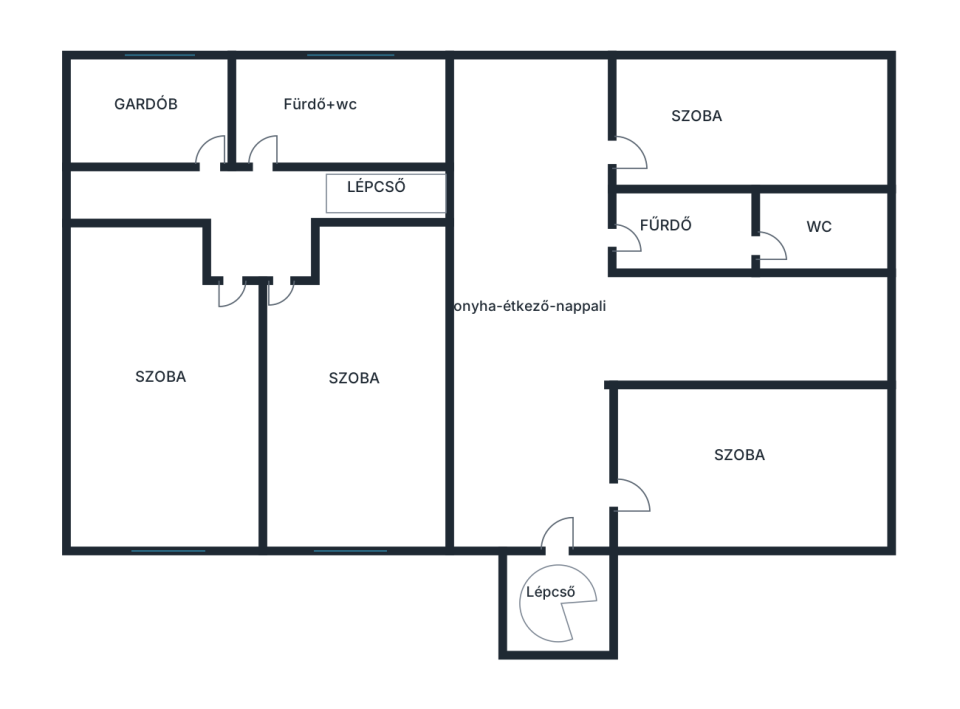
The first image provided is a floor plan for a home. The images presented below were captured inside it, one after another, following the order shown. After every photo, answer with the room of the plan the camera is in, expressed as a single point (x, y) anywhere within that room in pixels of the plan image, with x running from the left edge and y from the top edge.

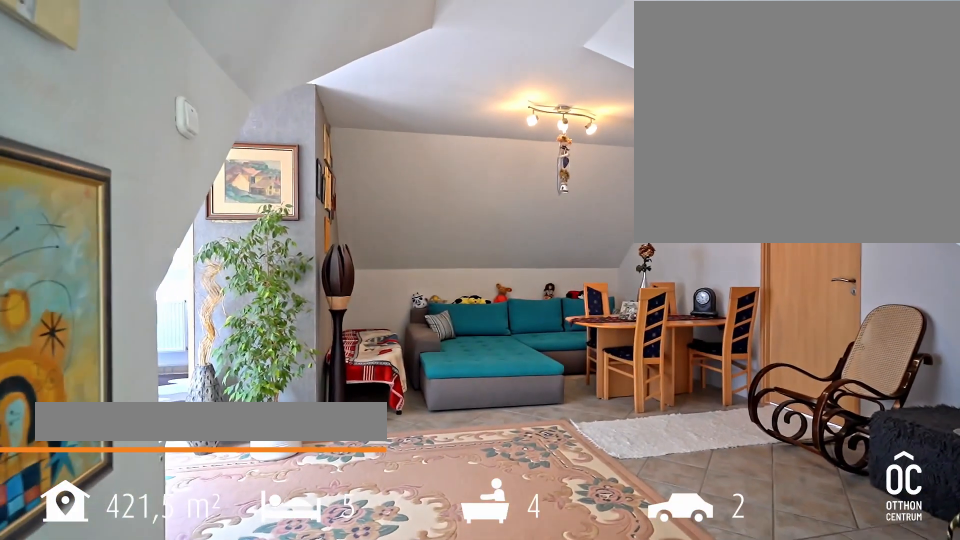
(584, 324)
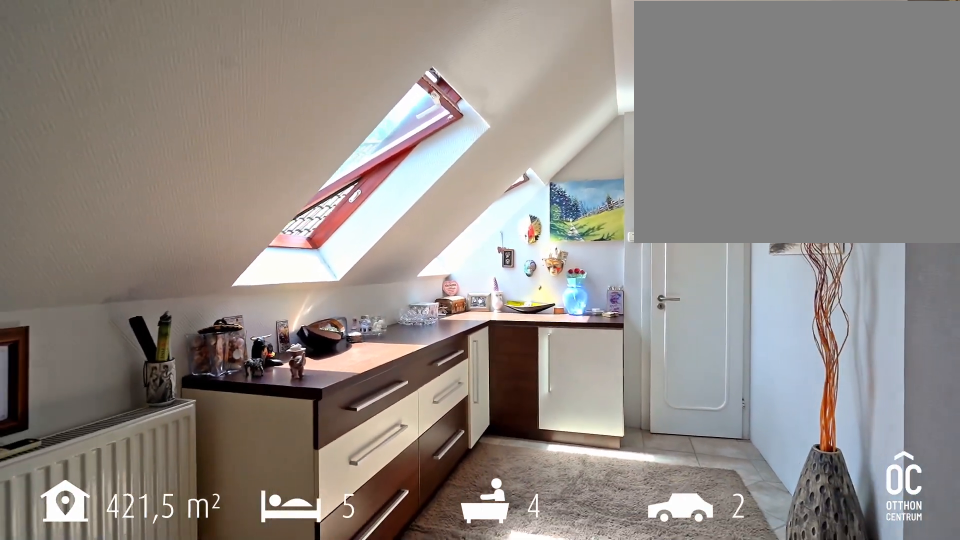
(584, 324)
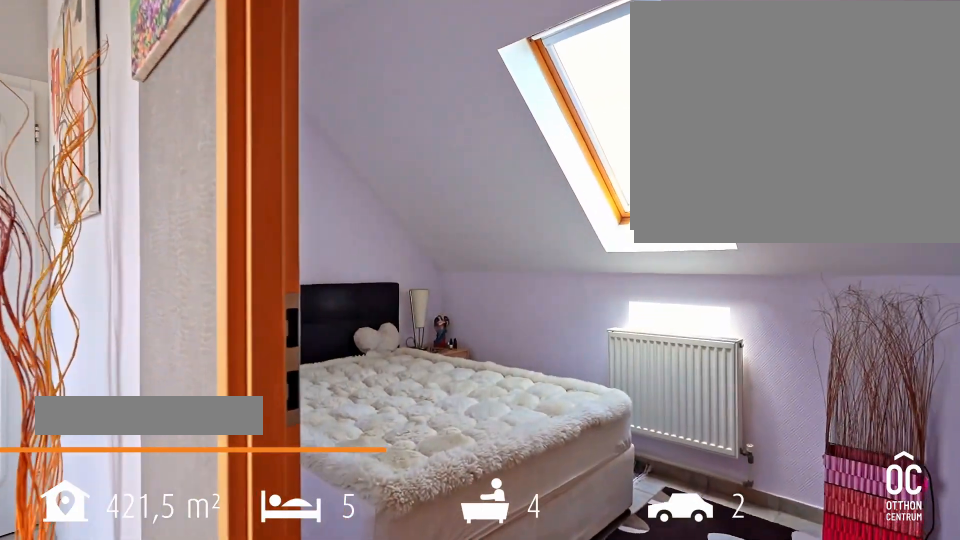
(753, 123)
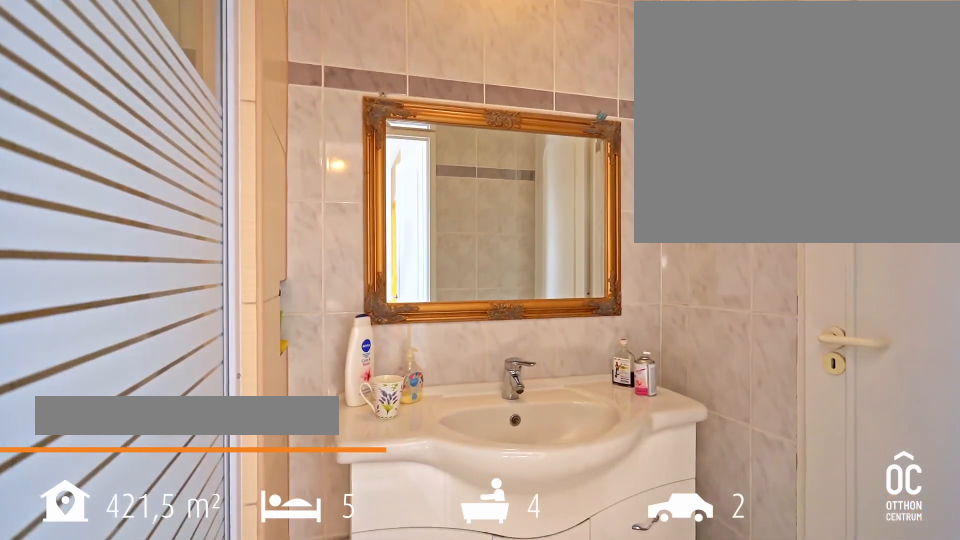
(683, 229)
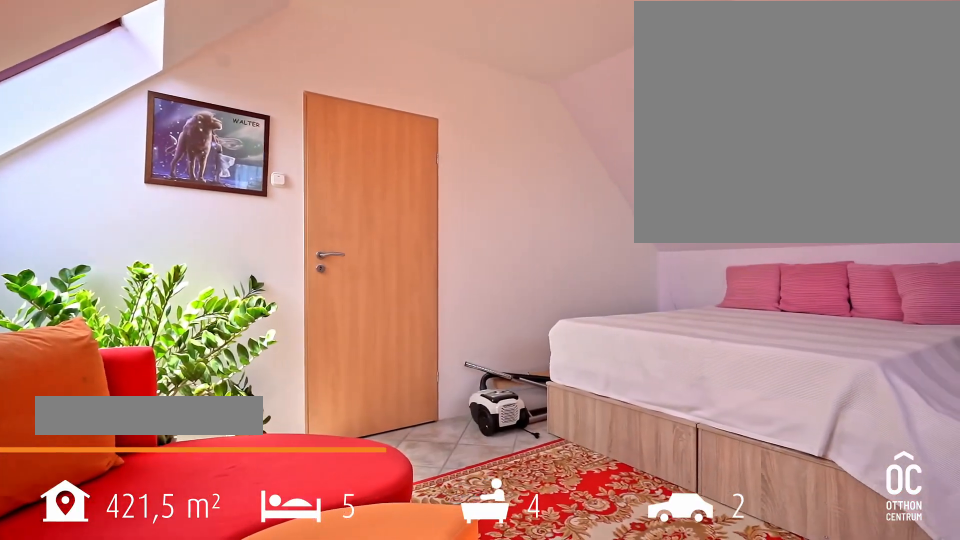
(753, 469)
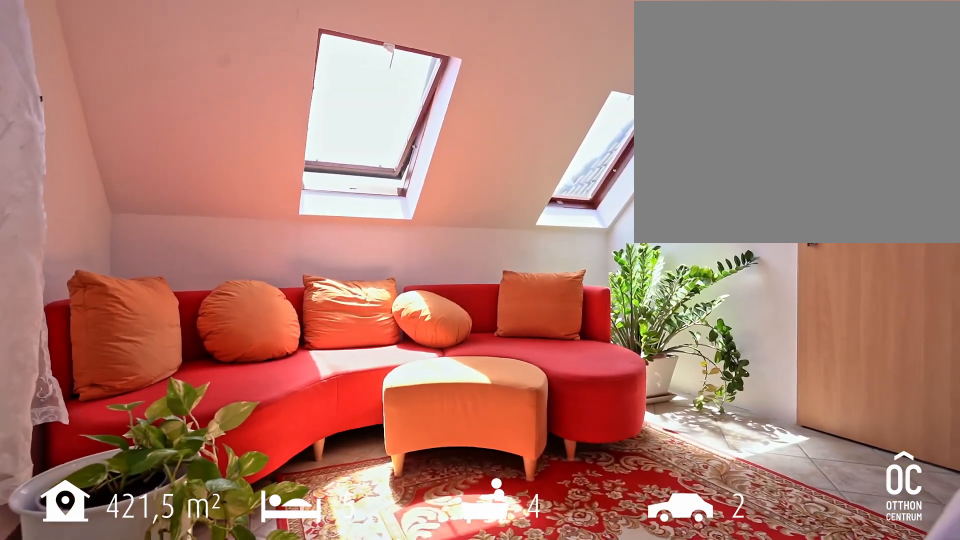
(753, 469)
